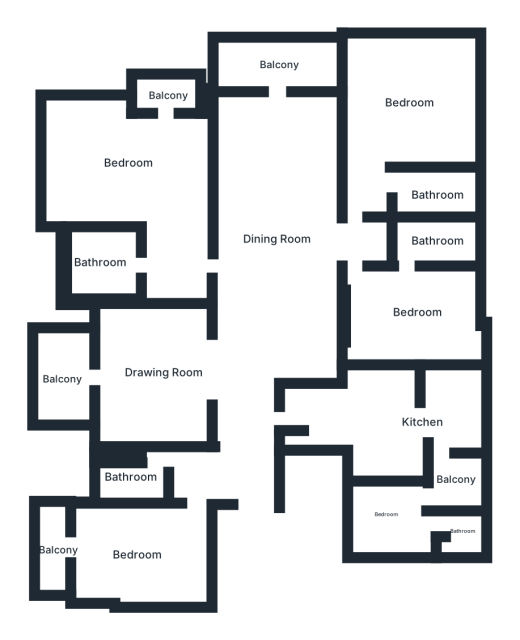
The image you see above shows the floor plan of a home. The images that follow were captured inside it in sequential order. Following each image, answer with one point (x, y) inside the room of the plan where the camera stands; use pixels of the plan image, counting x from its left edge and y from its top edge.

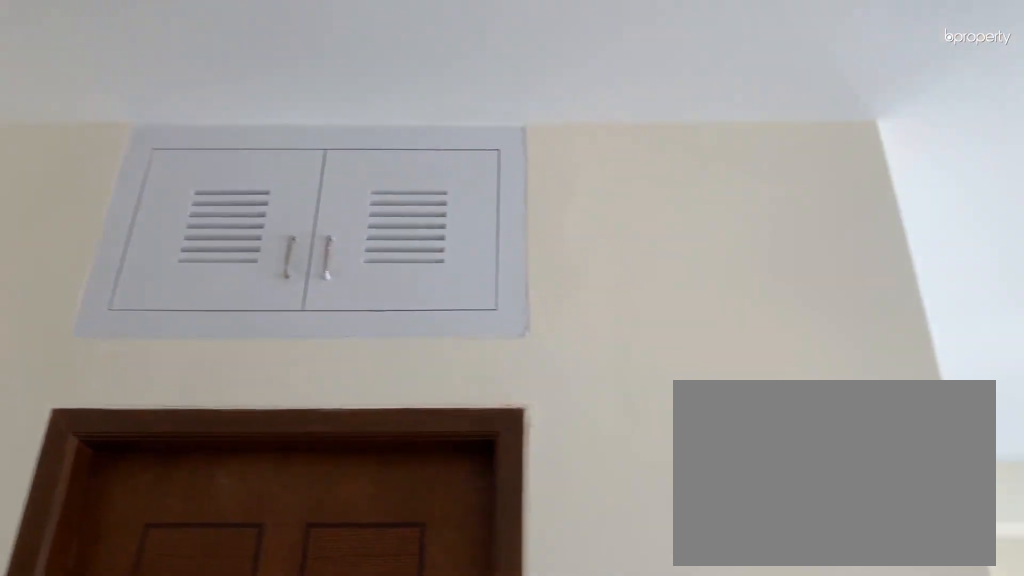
(130, 167)
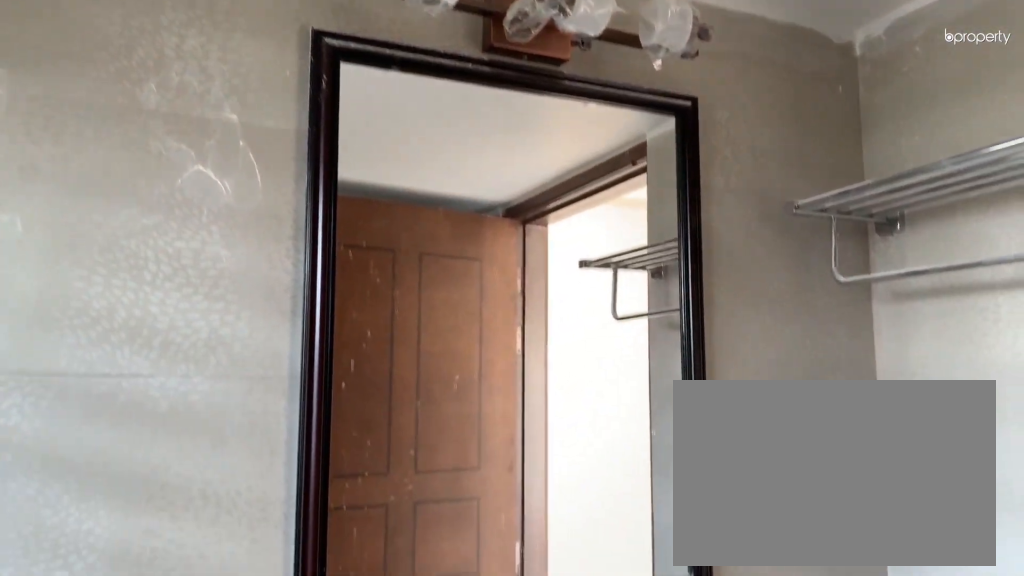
(100, 268)
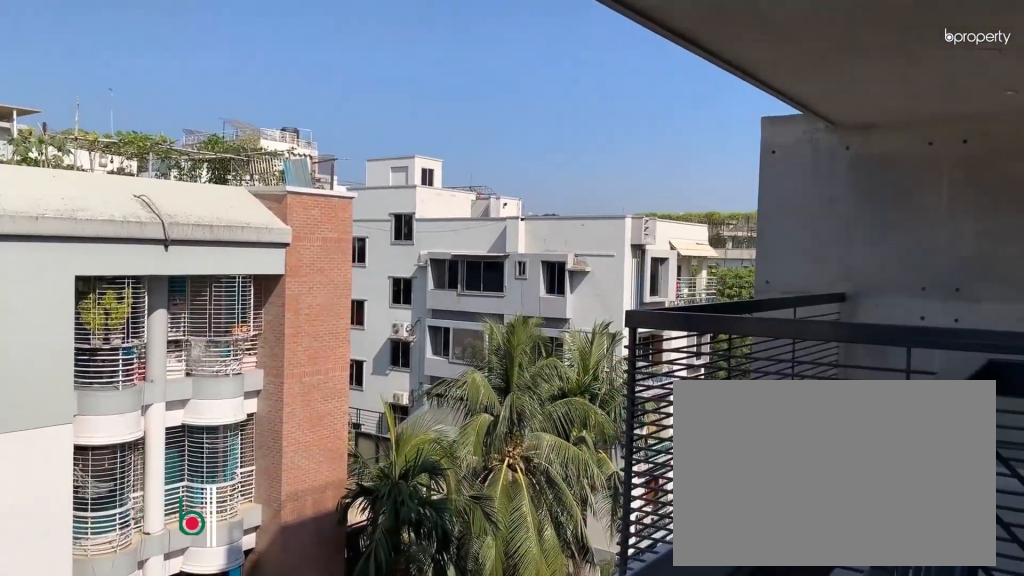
(166, 91)
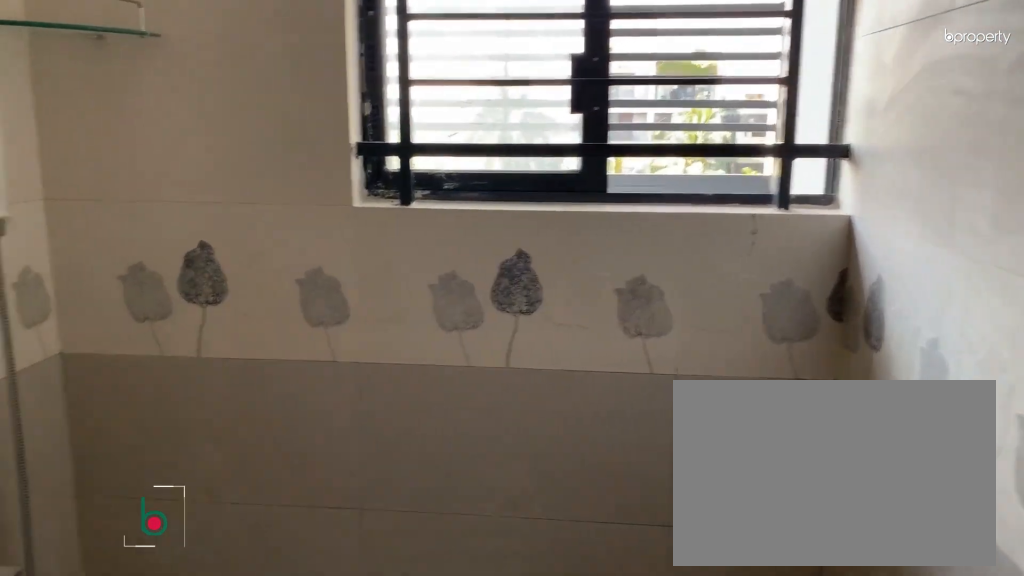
(122, 471)
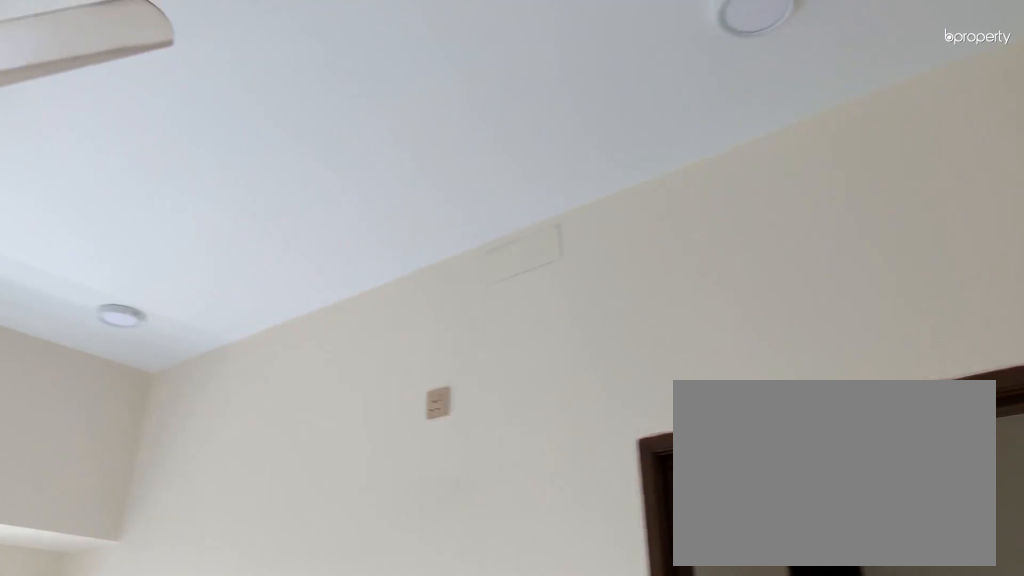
(144, 555)
